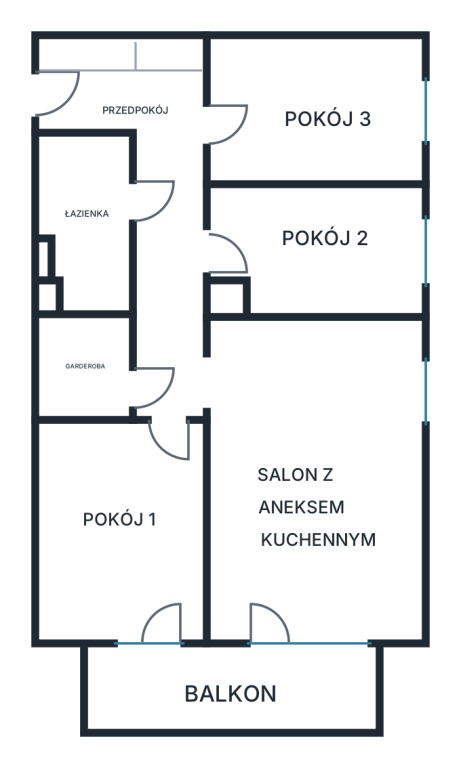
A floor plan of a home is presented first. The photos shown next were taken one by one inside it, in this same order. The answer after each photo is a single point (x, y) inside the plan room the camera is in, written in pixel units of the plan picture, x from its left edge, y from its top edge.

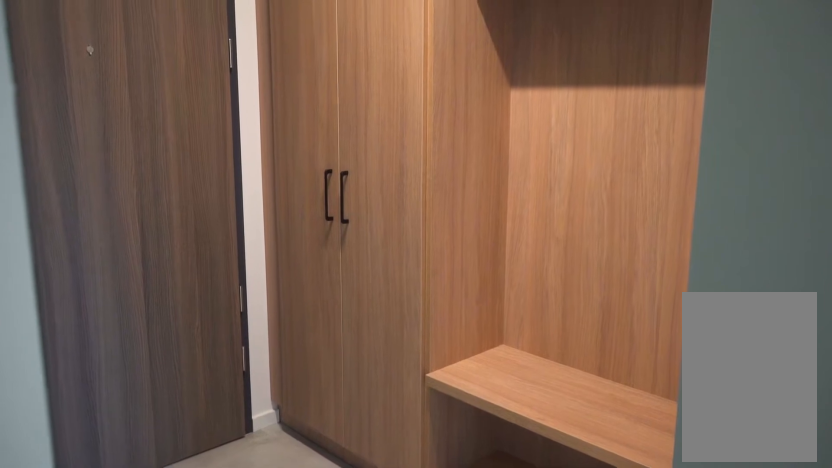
(152, 187)
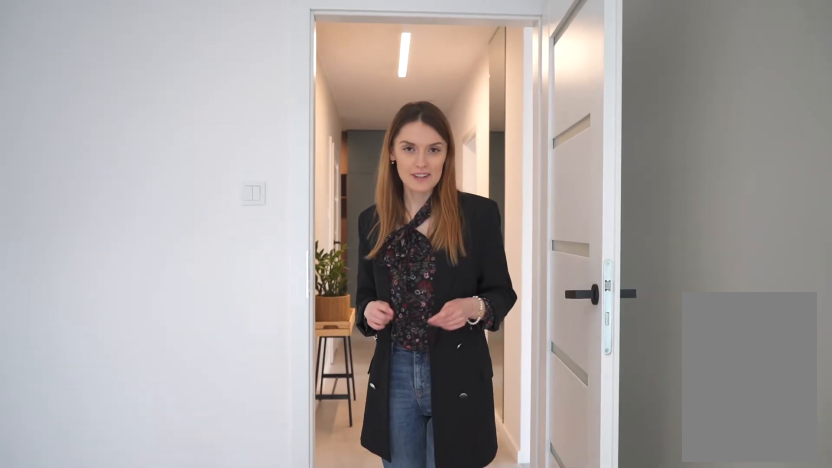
(117, 531)
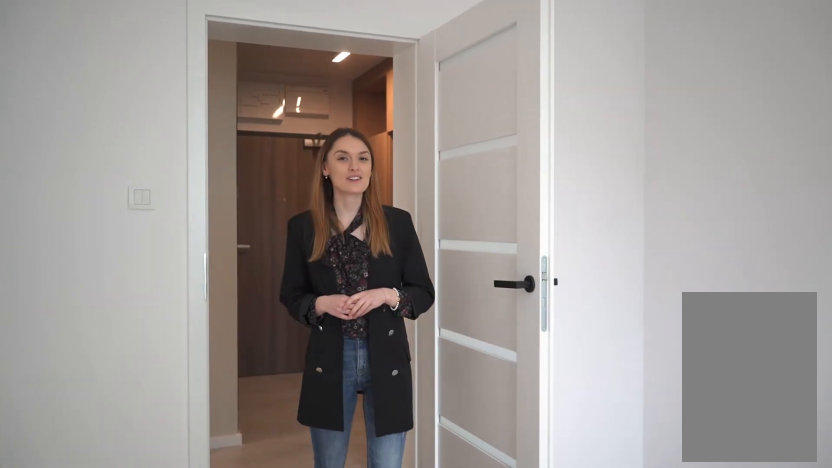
(321, 111)
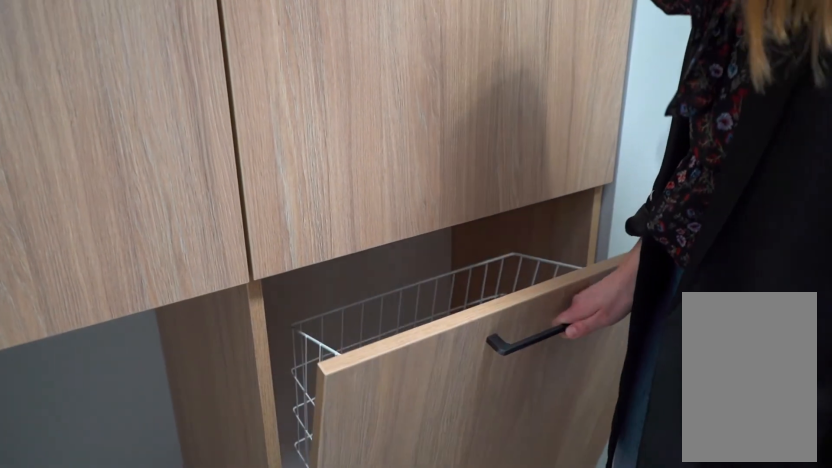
(87, 220)
